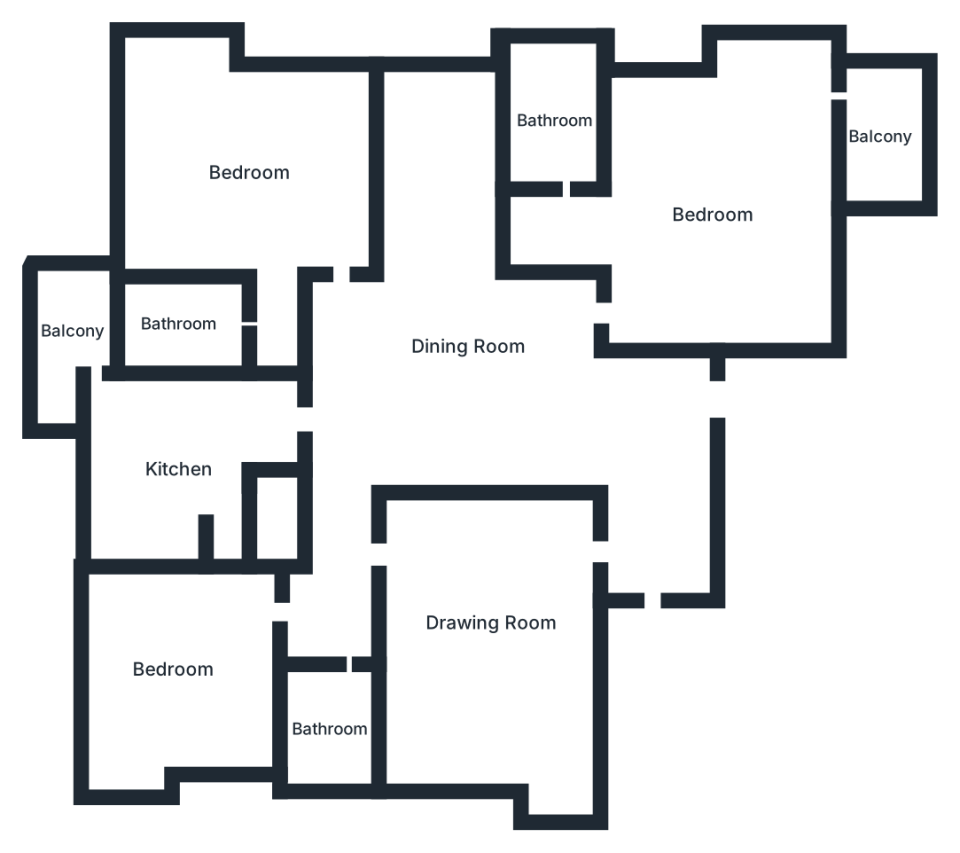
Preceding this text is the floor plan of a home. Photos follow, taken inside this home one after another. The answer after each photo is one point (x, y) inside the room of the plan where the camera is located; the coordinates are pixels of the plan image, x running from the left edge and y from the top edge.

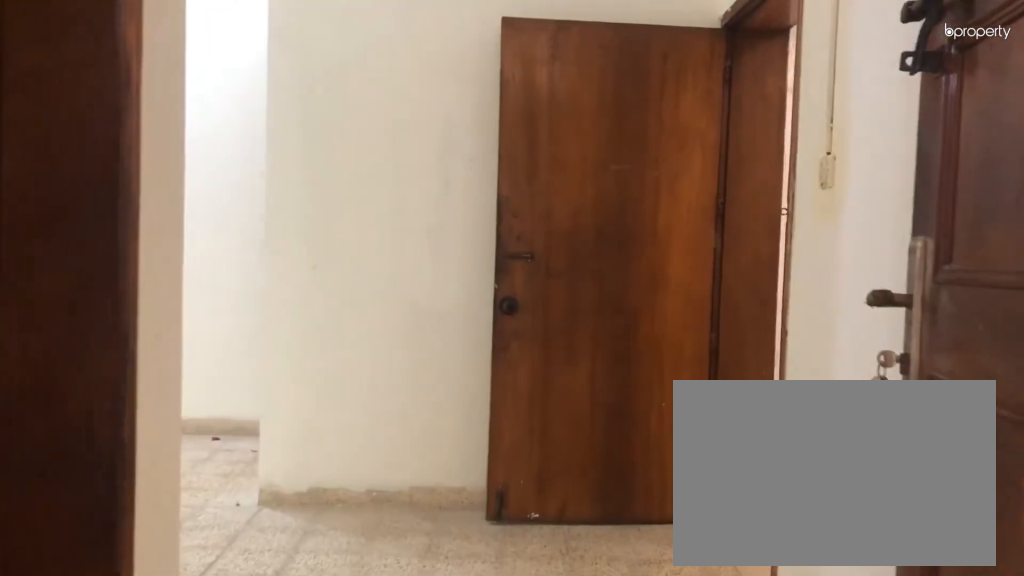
(652, 521)
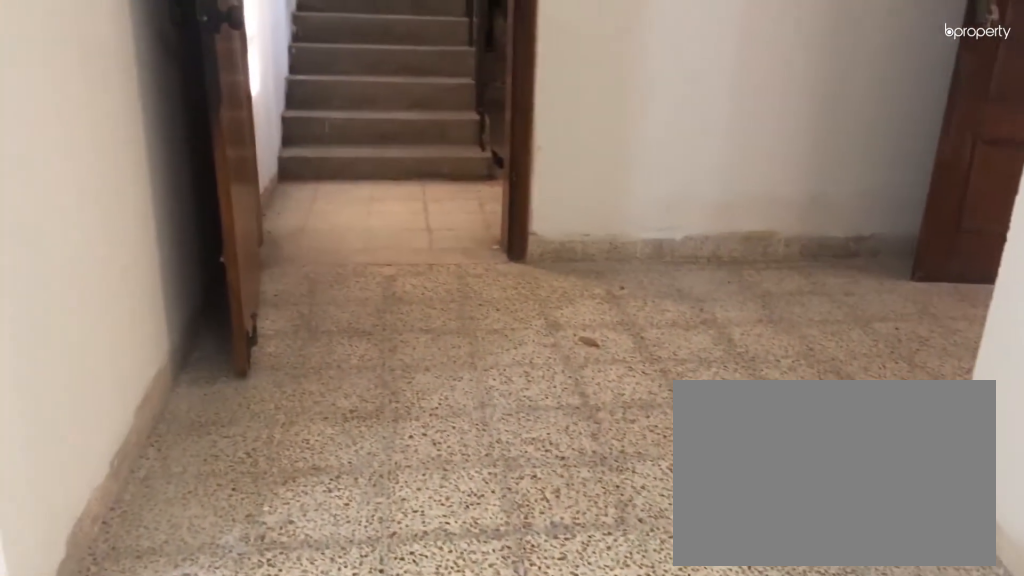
(460, 343)
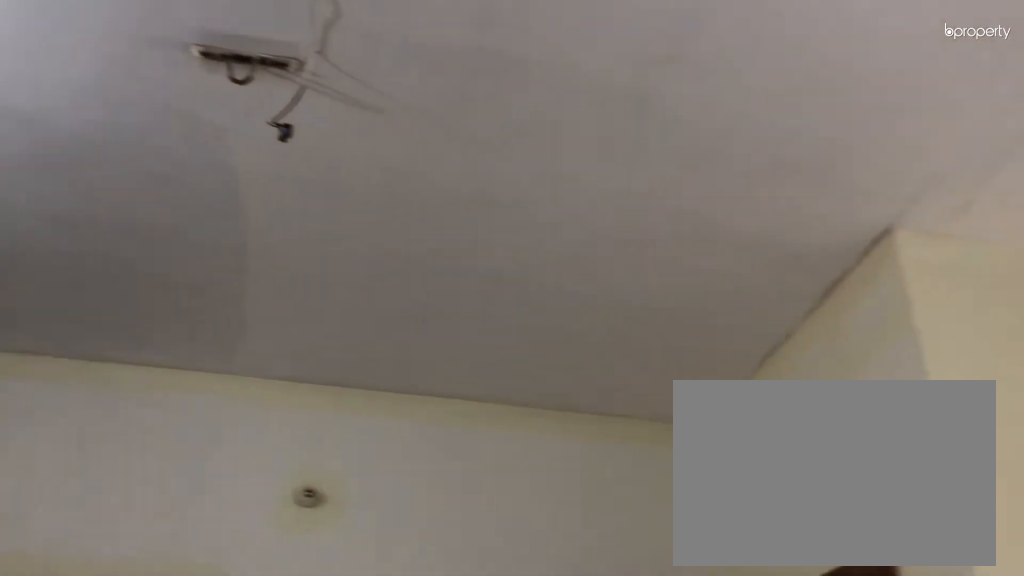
(460, 343)
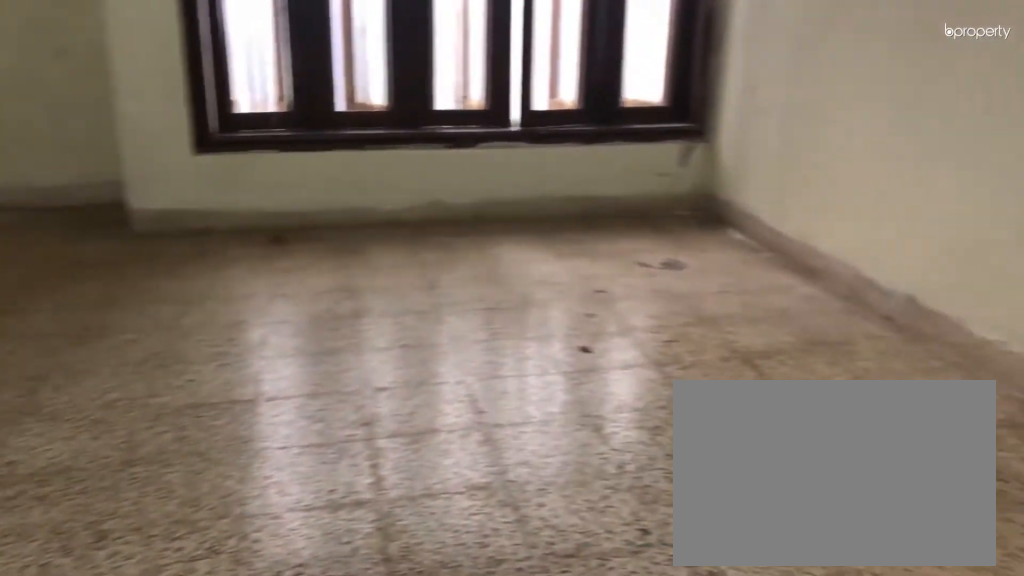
(492, 624)
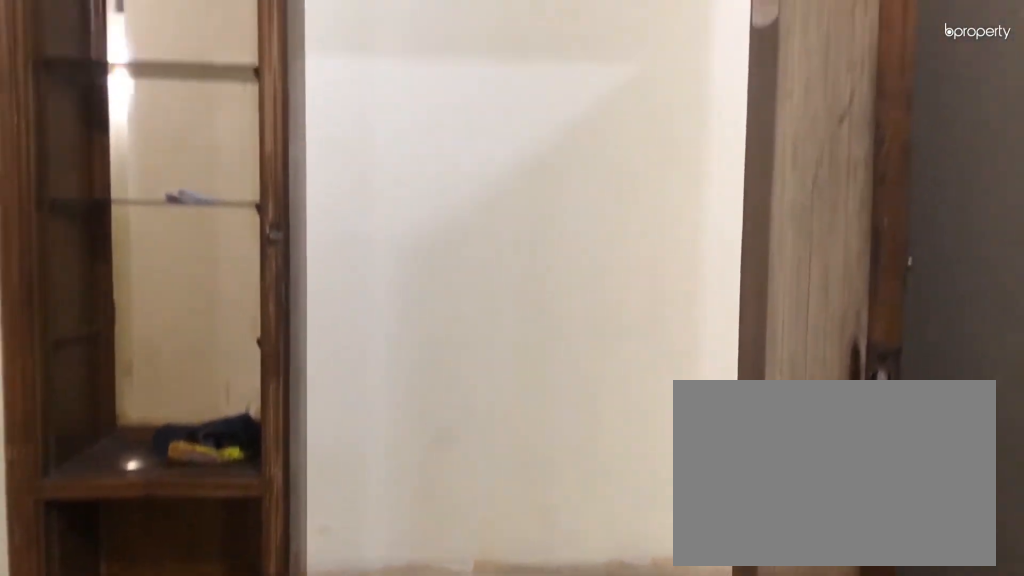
(492, 624)
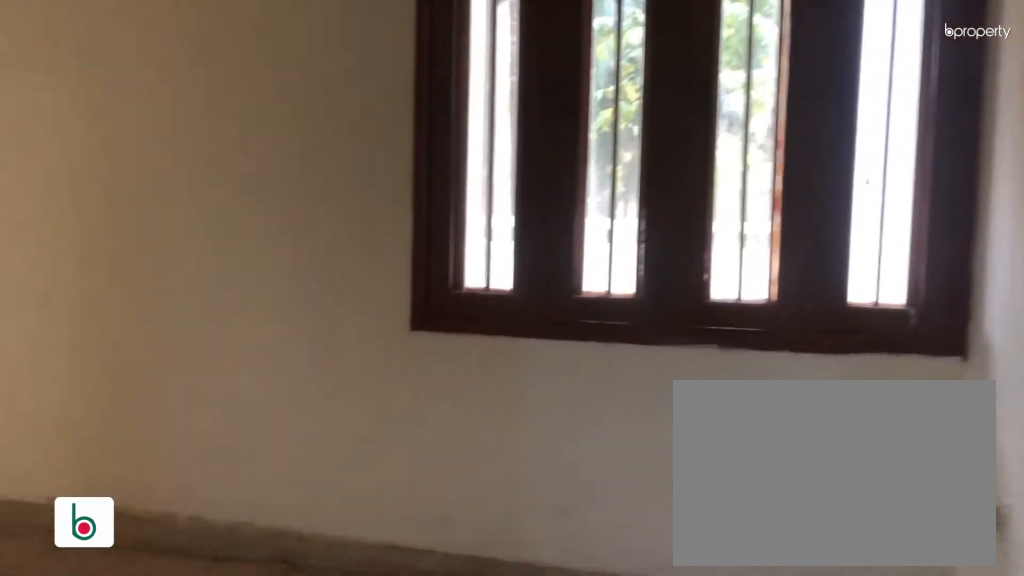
(710, 218)
